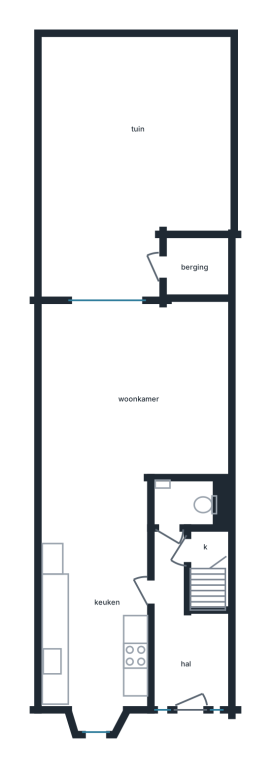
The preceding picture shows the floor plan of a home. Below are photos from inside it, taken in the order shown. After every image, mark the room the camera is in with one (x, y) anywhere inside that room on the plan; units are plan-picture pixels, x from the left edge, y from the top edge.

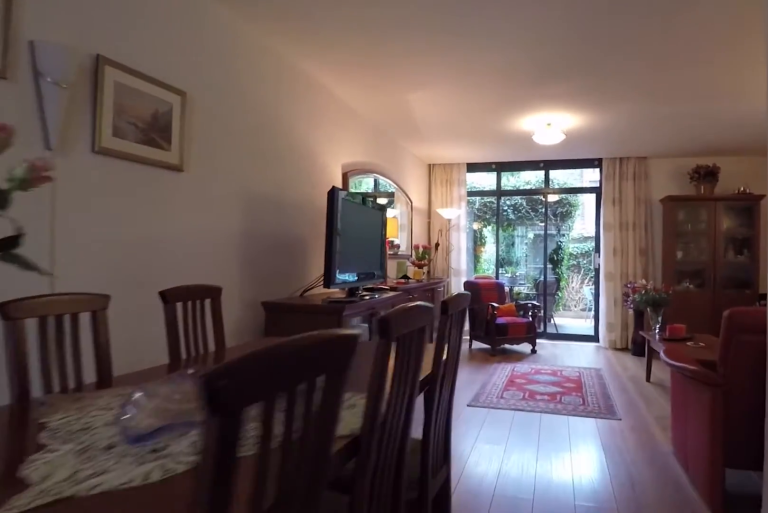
(101, 698)
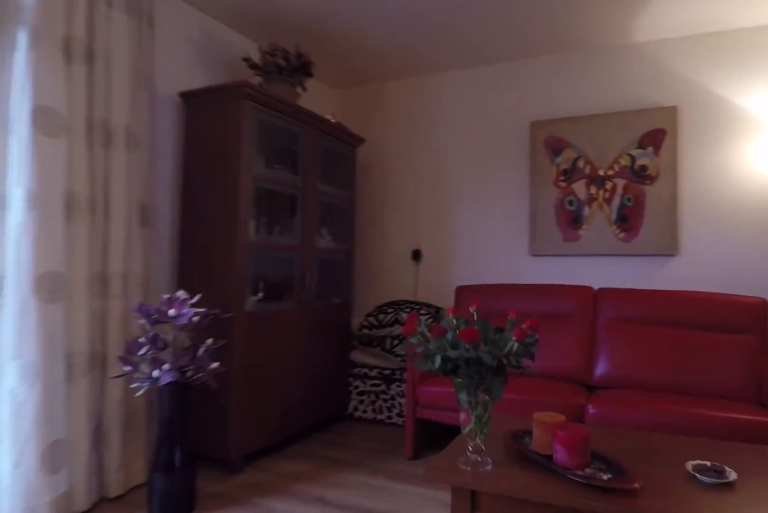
(187, 390)
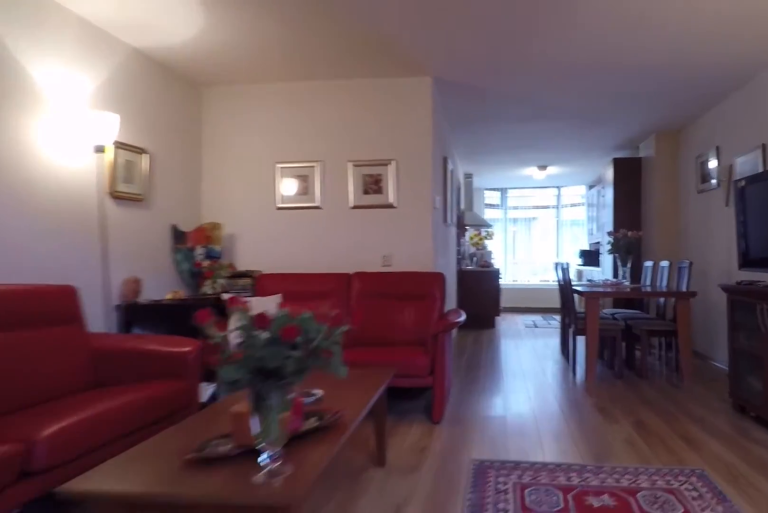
(187, 390)
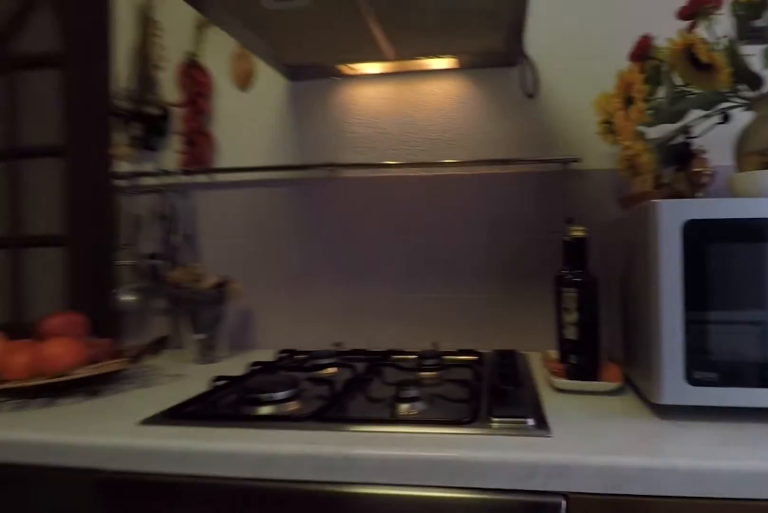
(101, 698)
